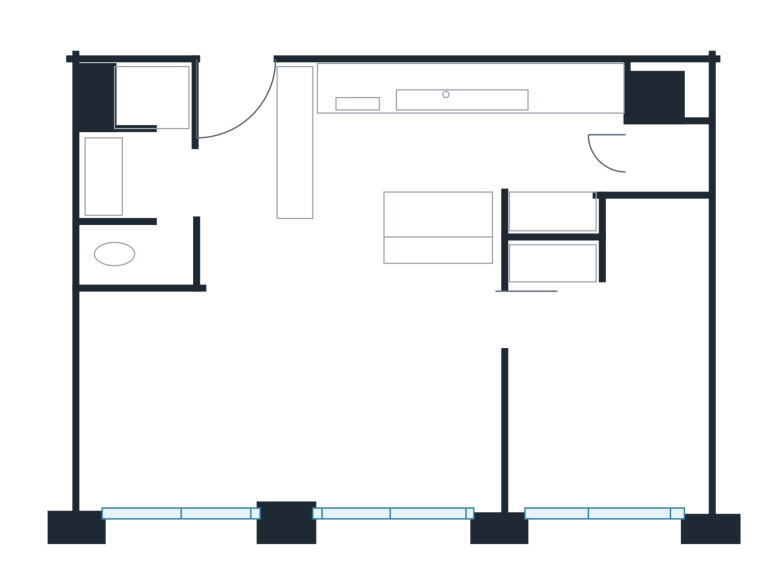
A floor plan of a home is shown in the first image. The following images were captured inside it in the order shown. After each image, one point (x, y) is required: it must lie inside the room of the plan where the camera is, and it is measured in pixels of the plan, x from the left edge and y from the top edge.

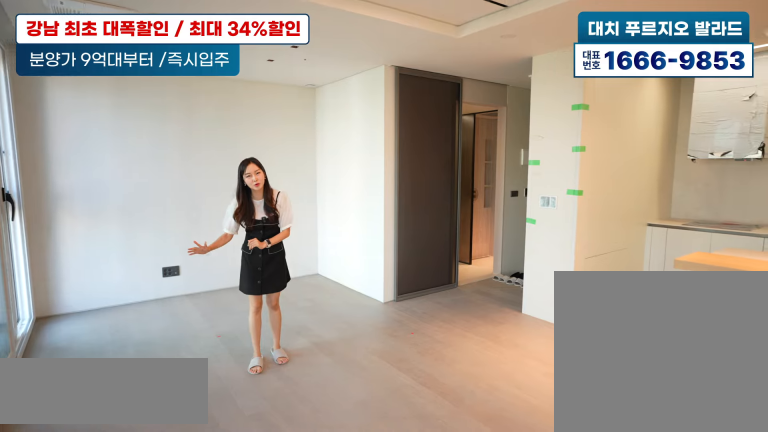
(260, 370)
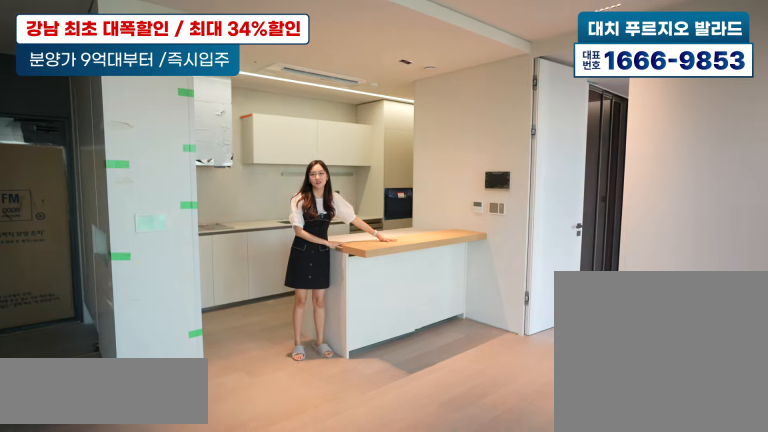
(488, 140)
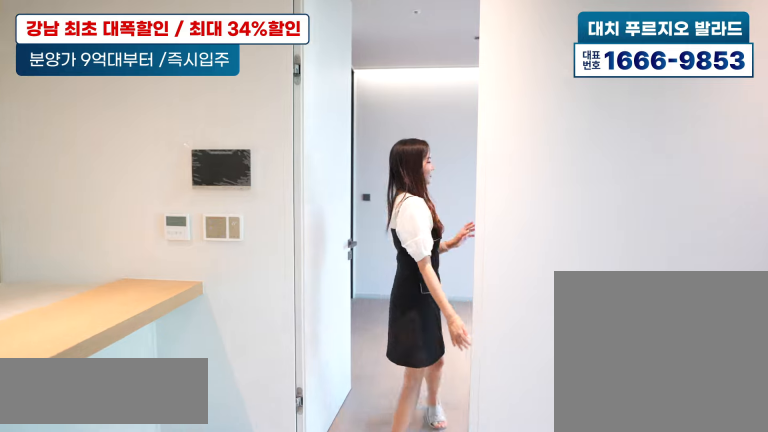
(488, 140)
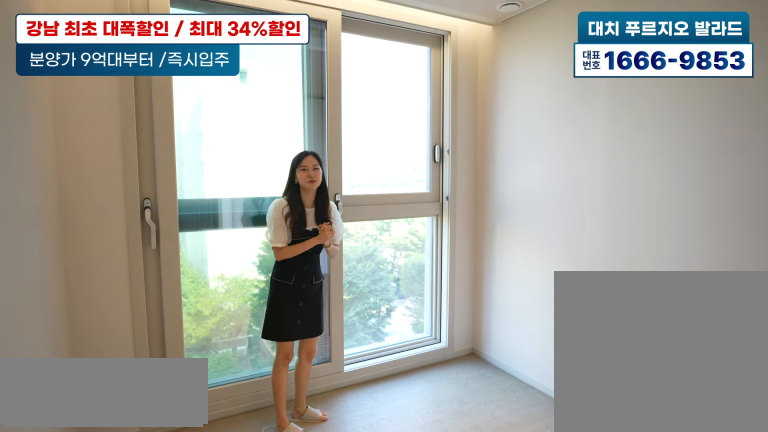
(600, 387)
